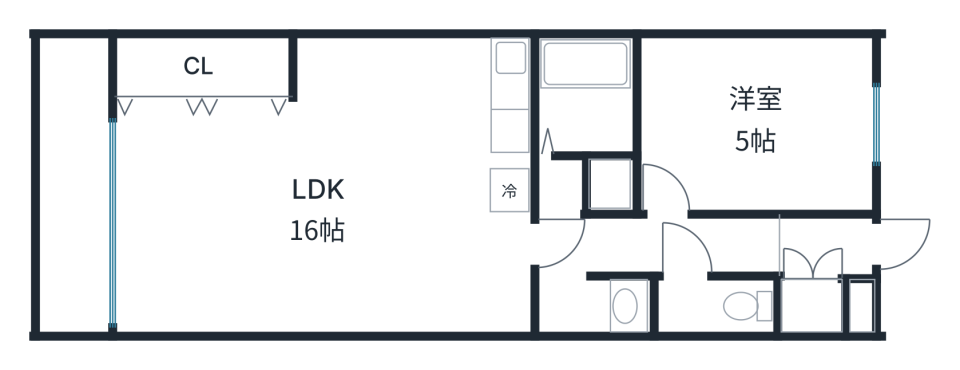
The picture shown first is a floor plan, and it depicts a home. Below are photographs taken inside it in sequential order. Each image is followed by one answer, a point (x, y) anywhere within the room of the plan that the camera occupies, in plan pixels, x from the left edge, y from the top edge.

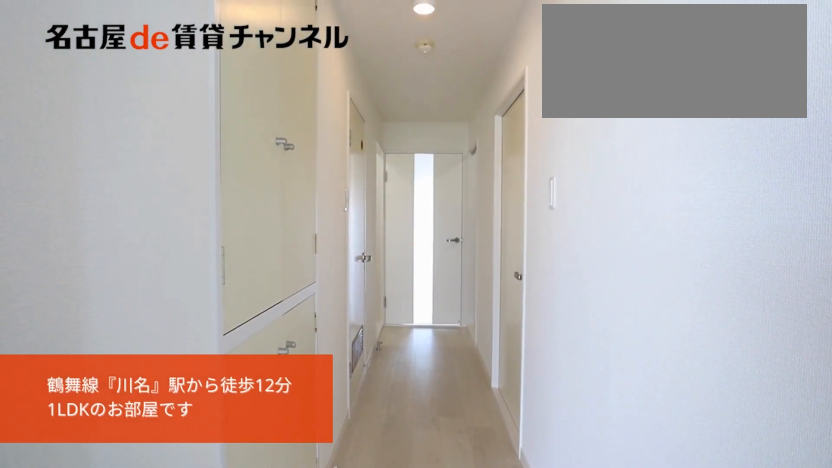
(828, 248)
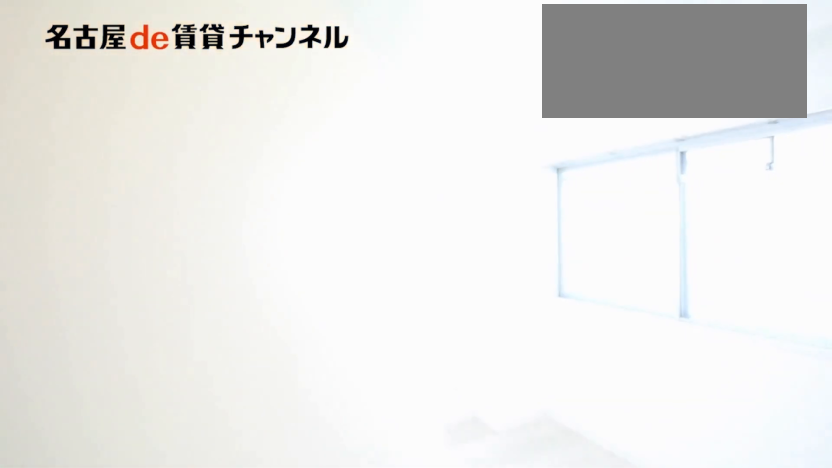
(757, 126)
